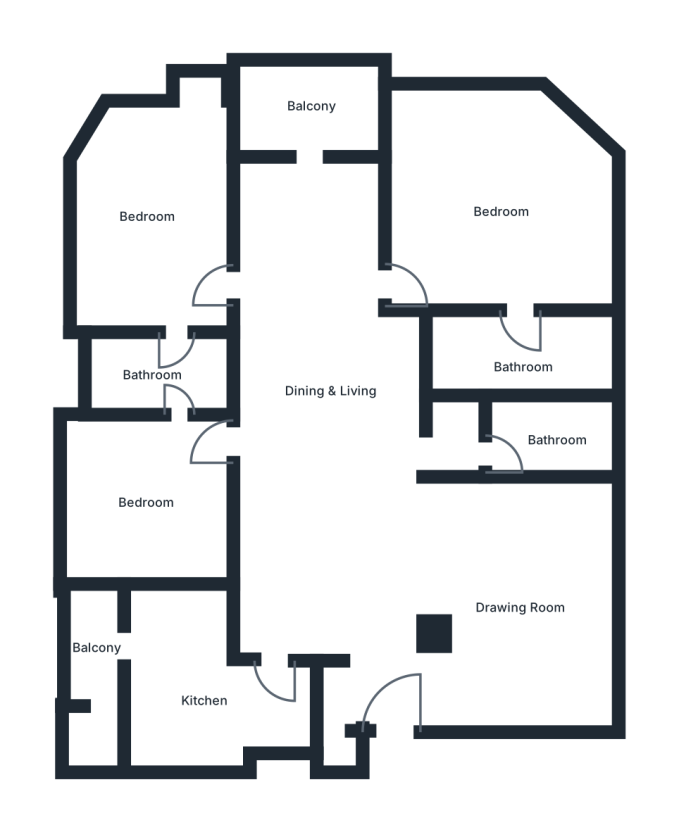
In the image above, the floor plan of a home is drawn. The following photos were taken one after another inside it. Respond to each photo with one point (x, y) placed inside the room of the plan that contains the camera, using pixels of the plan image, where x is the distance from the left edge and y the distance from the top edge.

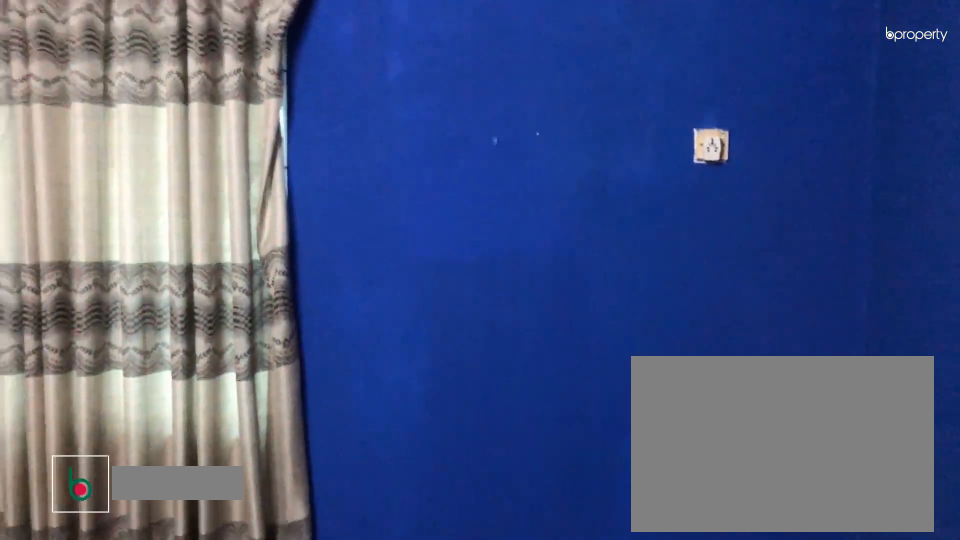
(153, 506)
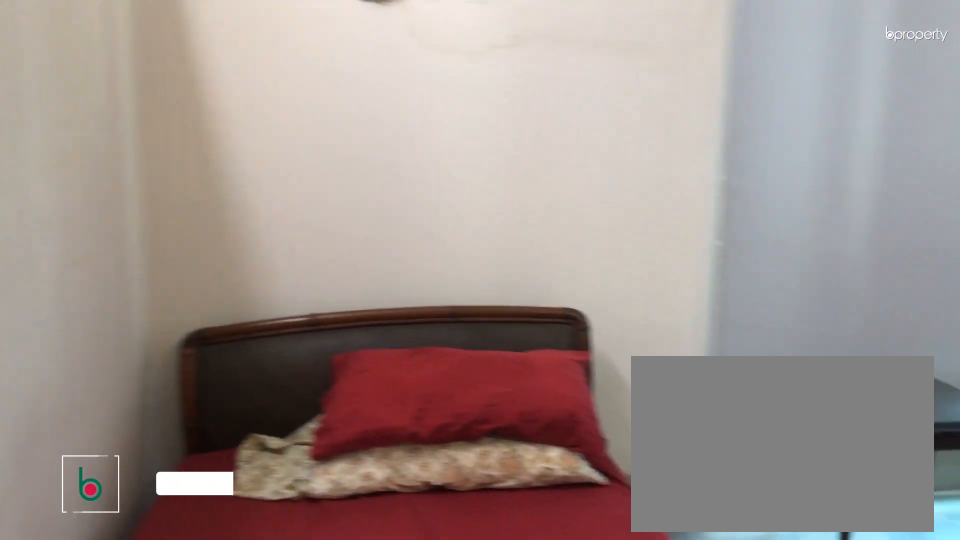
(147, 218)
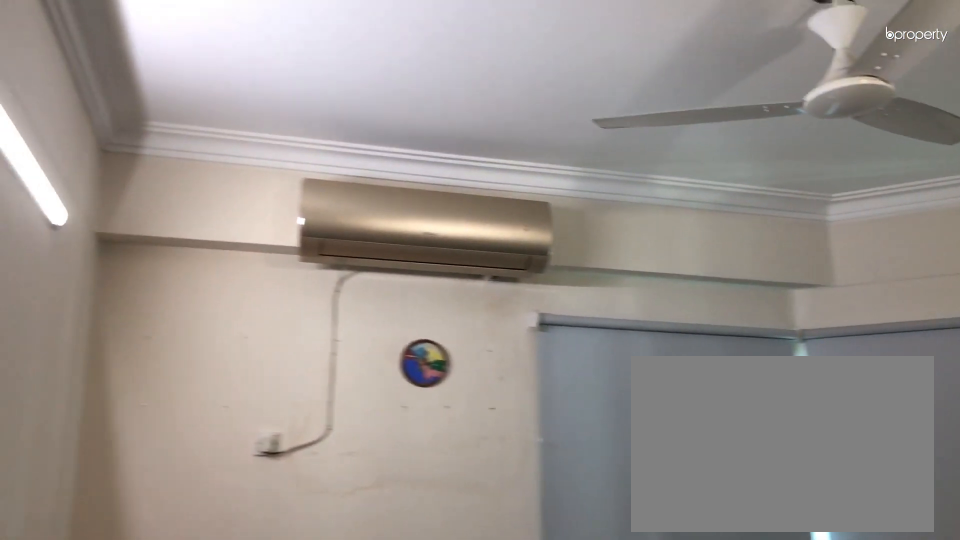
(148, 218)
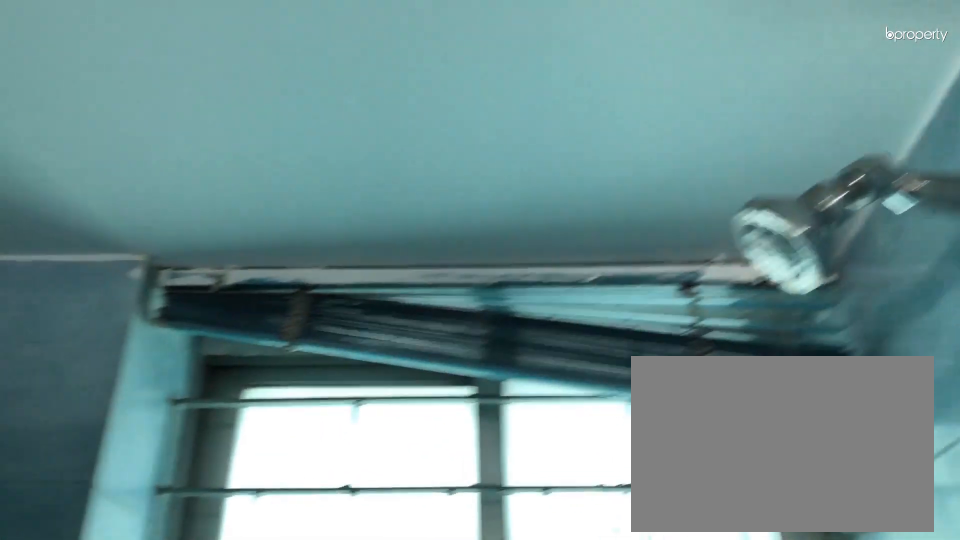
(153, 367)
